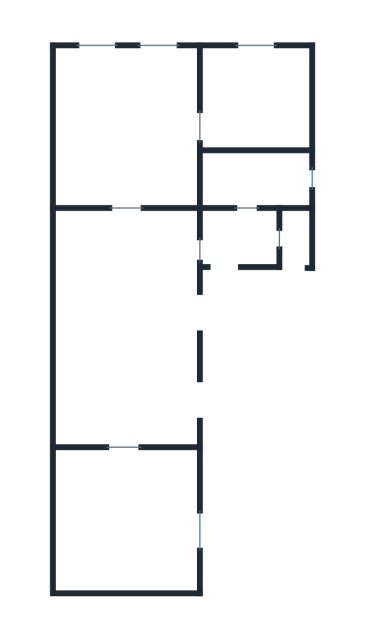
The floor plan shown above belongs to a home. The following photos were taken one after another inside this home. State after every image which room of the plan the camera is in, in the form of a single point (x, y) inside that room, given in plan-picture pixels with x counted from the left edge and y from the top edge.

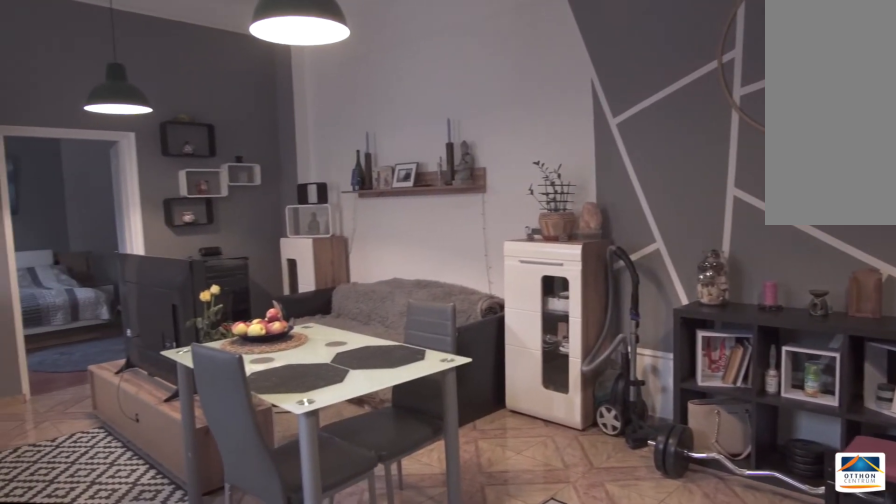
(118, 327)
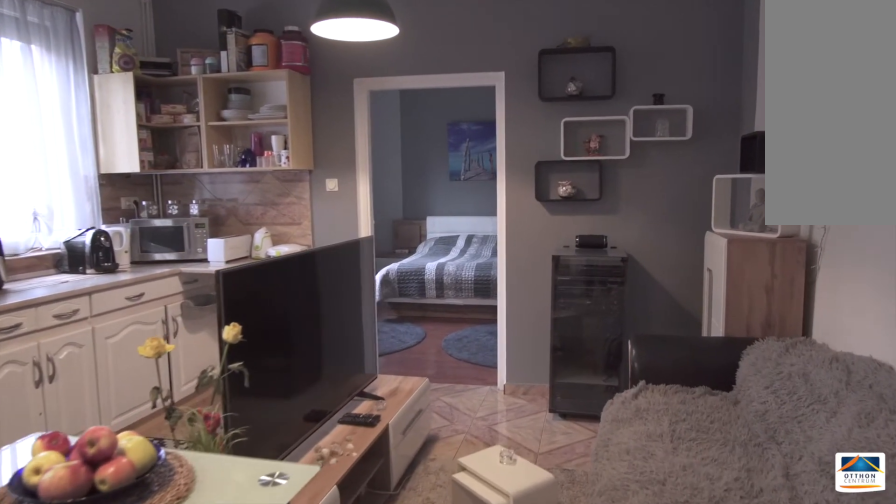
(118, 327)
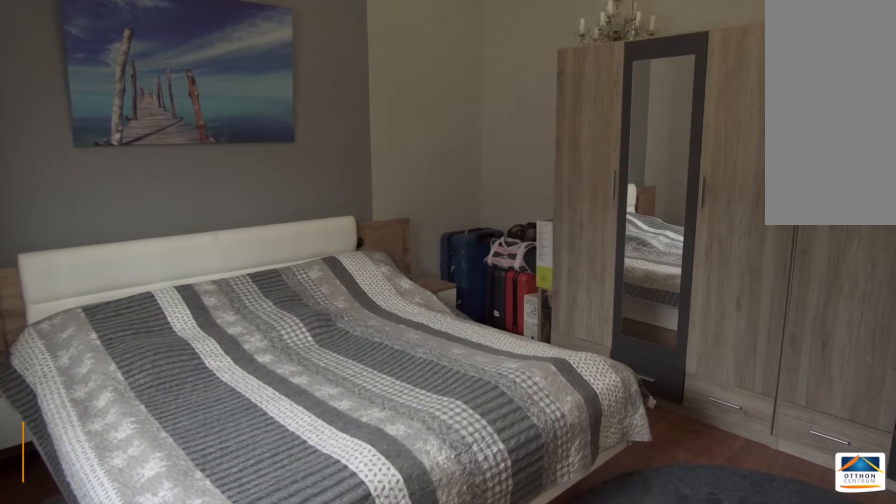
(118, 524)
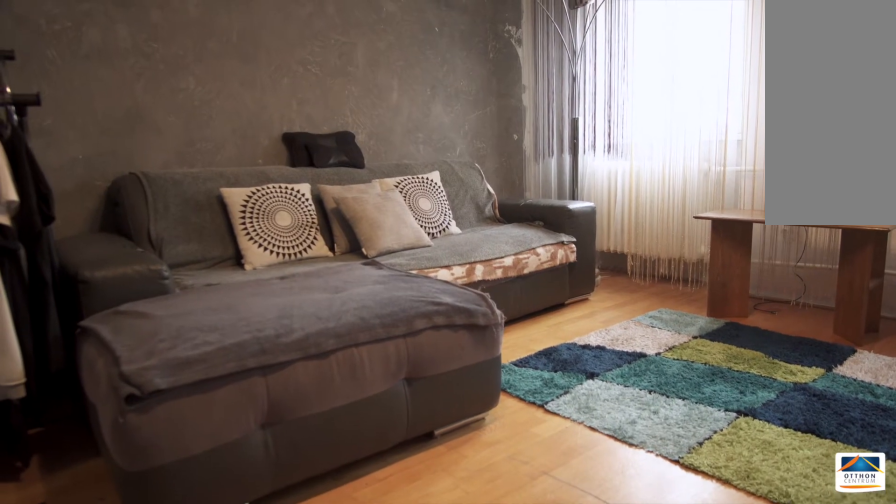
(118, 118)
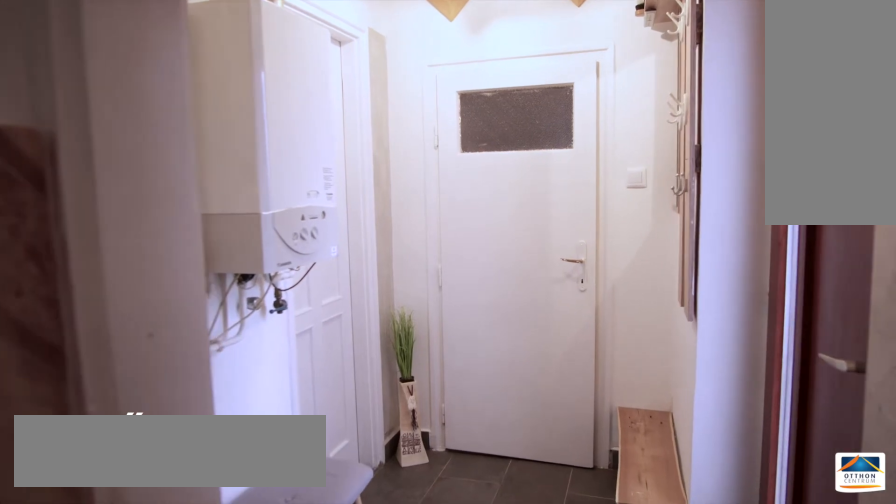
(234, 237)
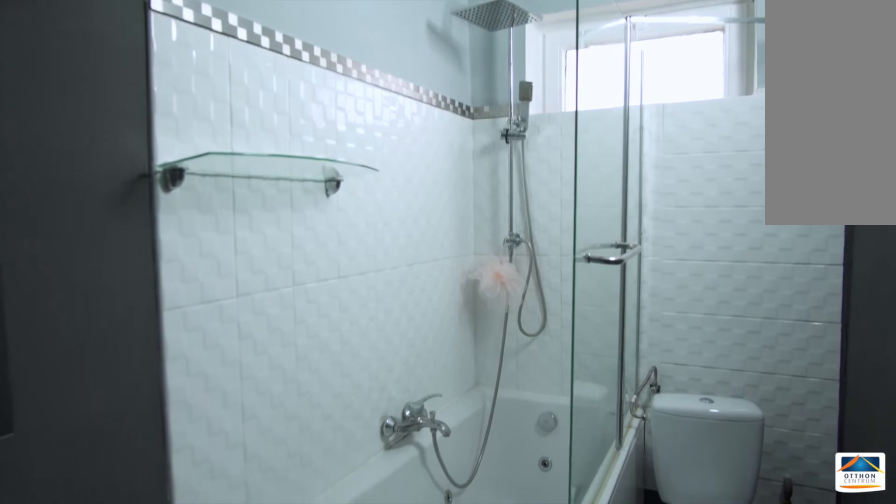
(260, 179)
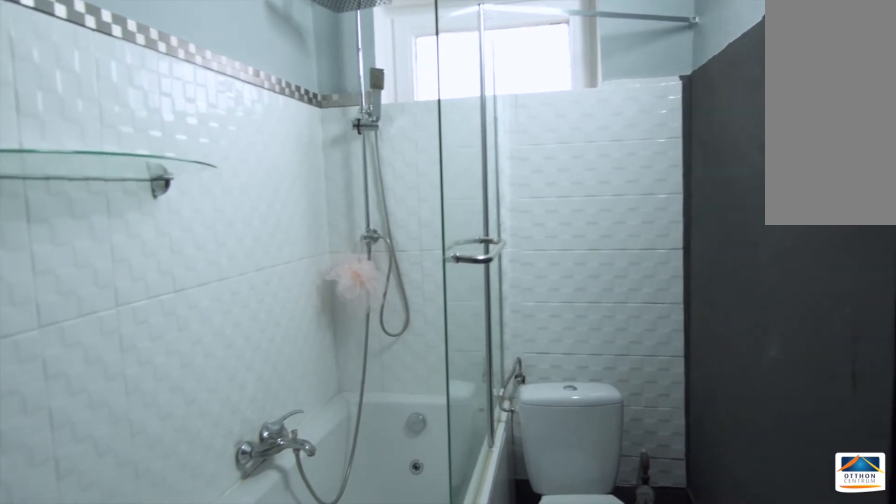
(259, 178)
